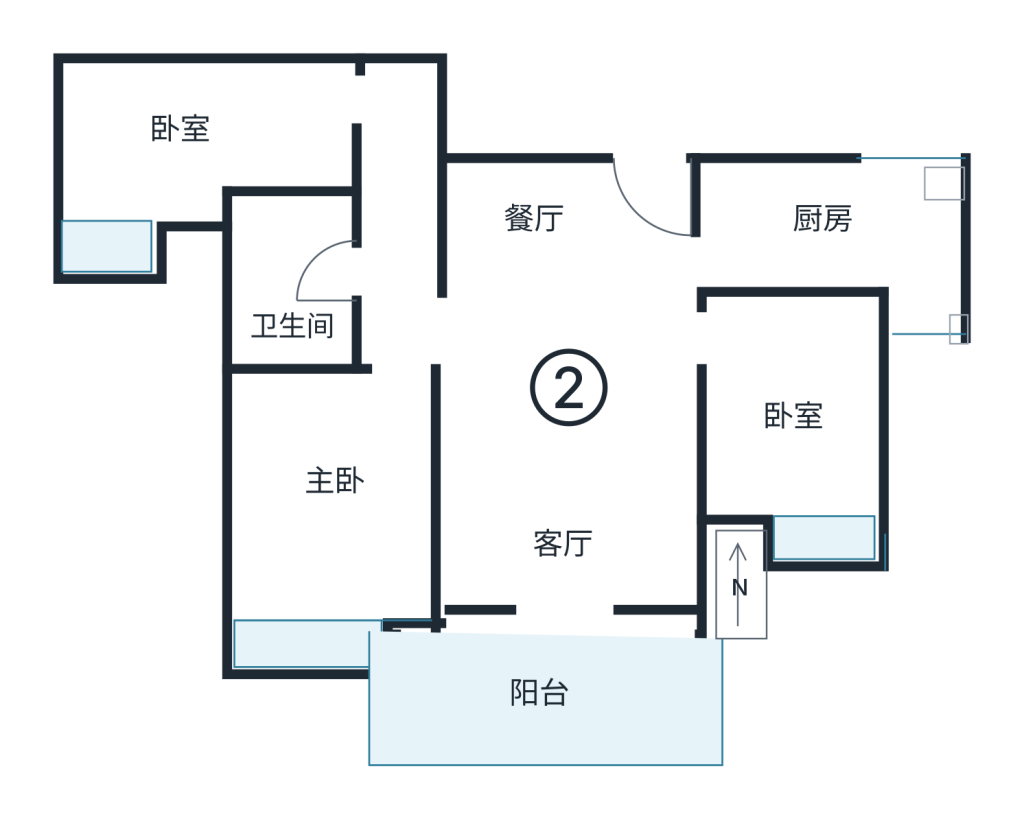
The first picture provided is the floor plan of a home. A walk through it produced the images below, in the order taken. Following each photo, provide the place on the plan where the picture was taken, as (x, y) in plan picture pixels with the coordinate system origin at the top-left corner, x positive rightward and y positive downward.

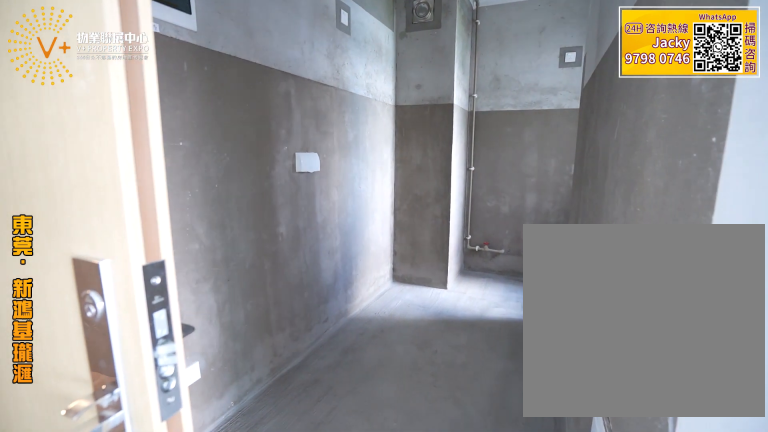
(793, 232)
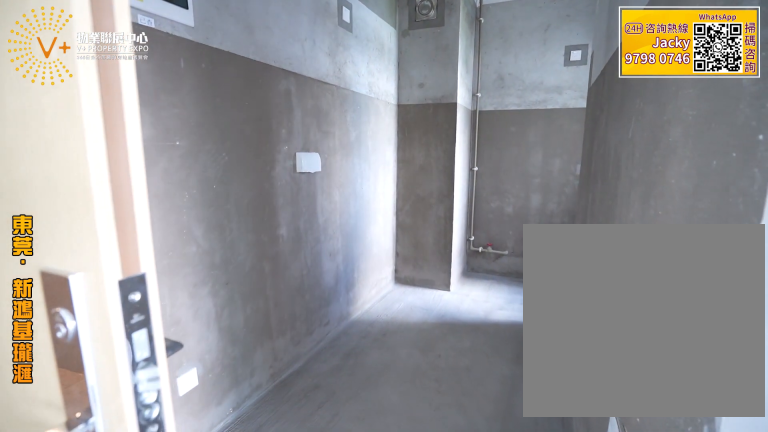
(792, 230)
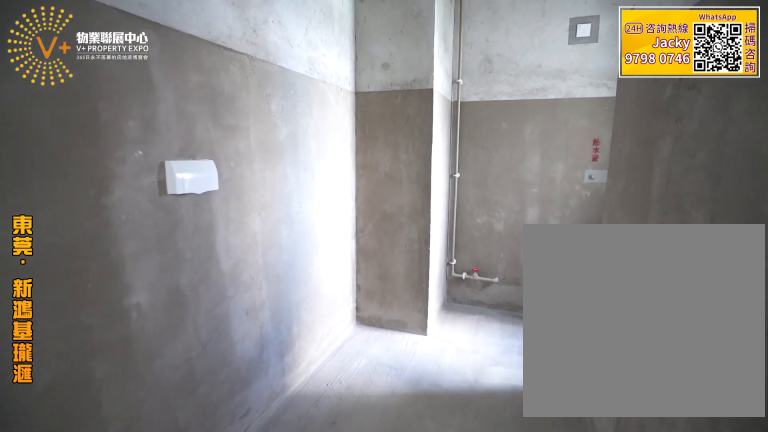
(798, 224)
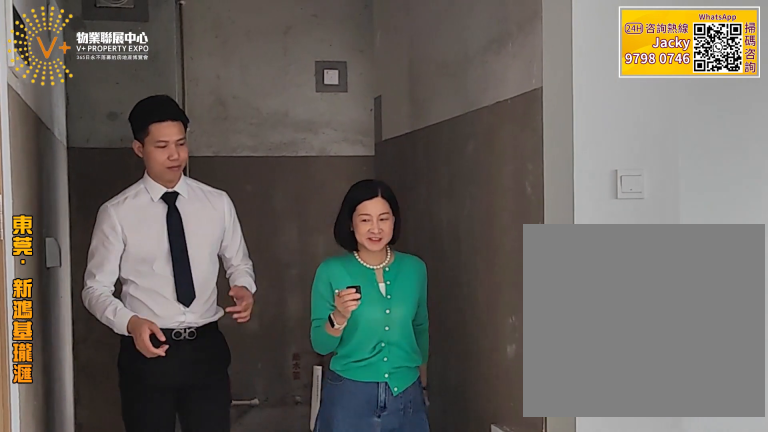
(789, 230)
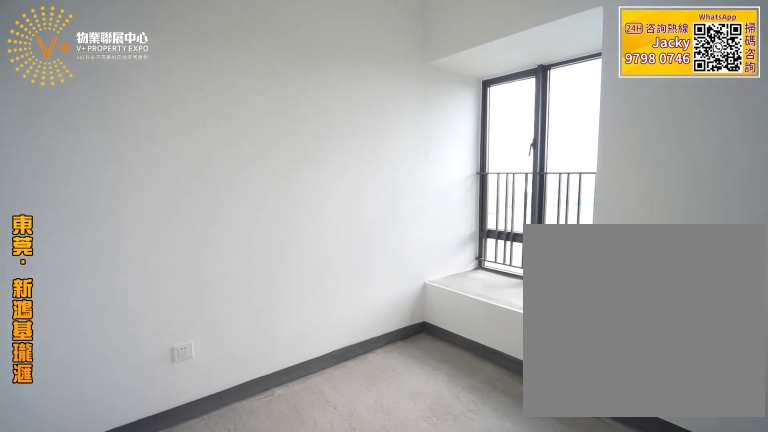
(792, 371)
